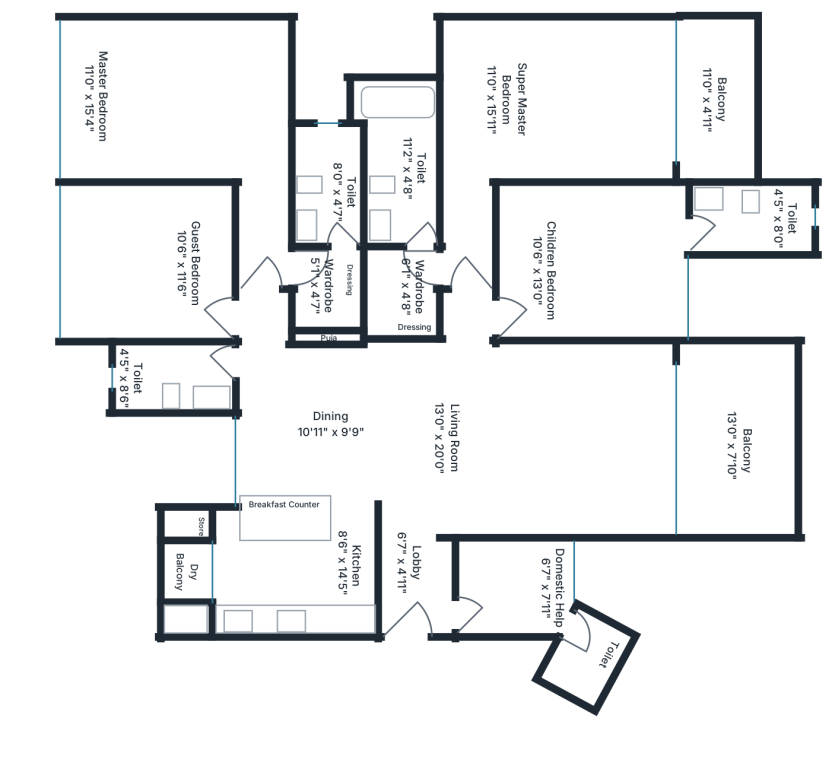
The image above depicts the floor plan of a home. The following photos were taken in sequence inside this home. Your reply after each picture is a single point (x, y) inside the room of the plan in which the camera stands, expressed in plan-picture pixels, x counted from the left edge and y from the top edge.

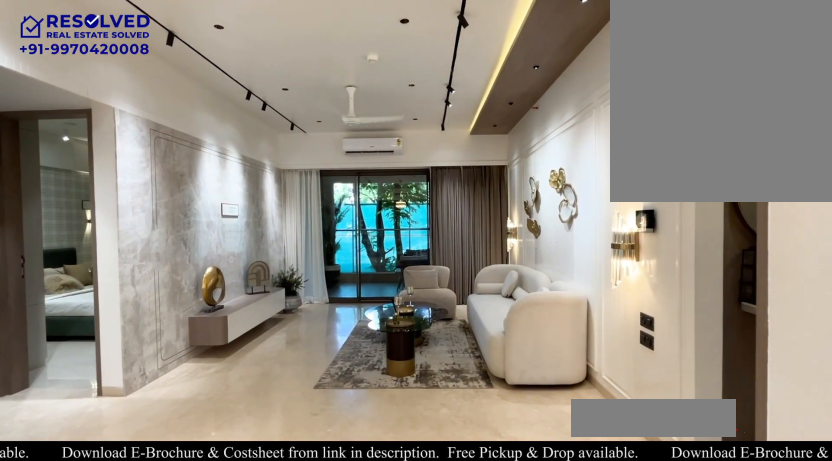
(556, 441)
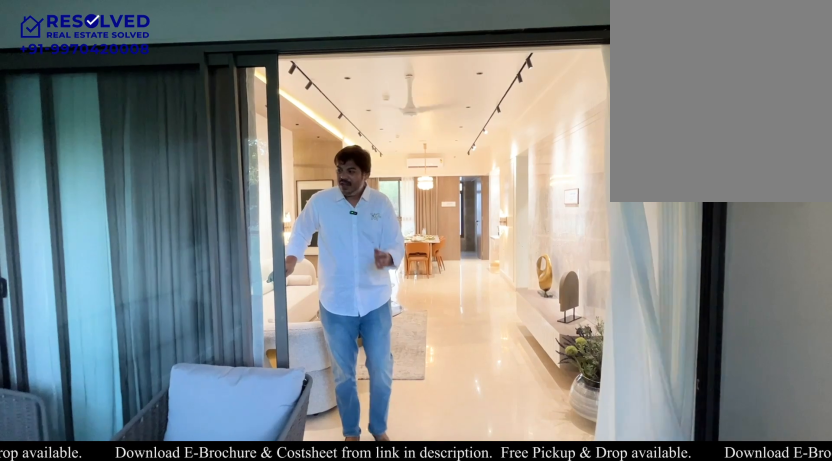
(736, 439)
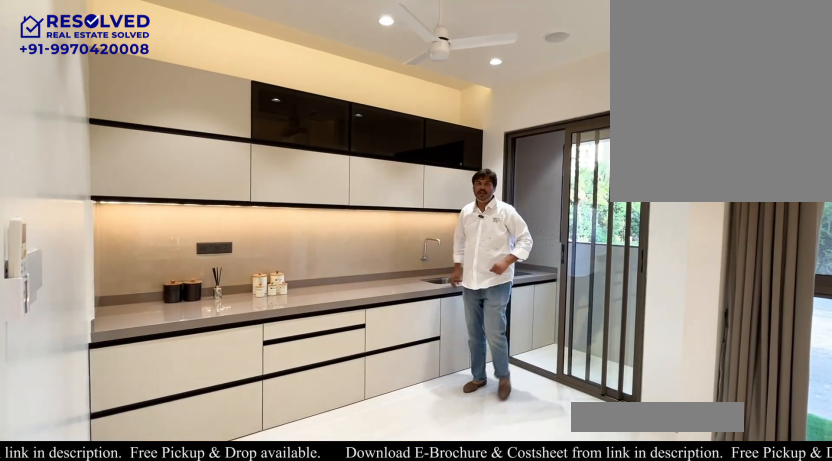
(296, 573)
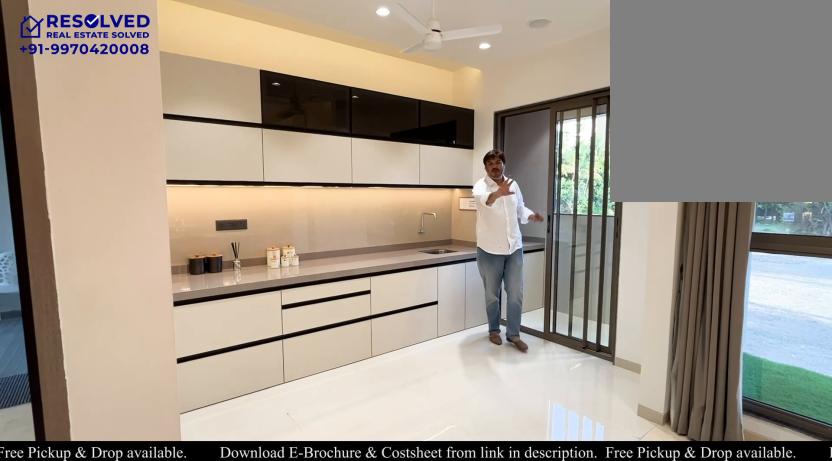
(296, 572)
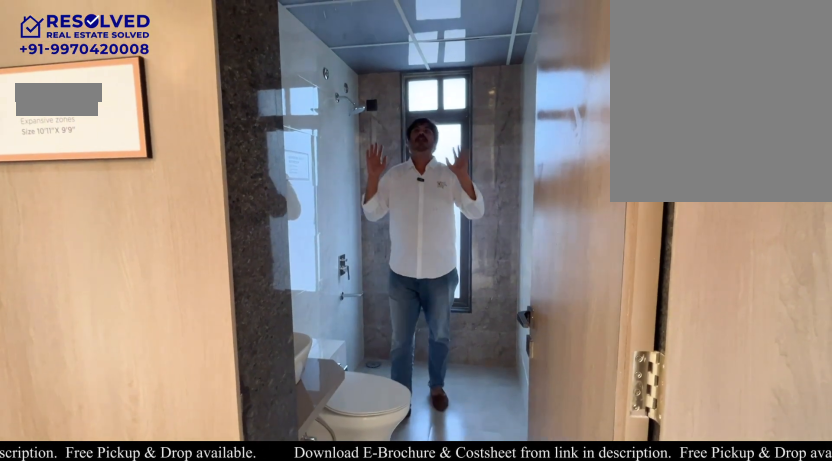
(173, 377)
